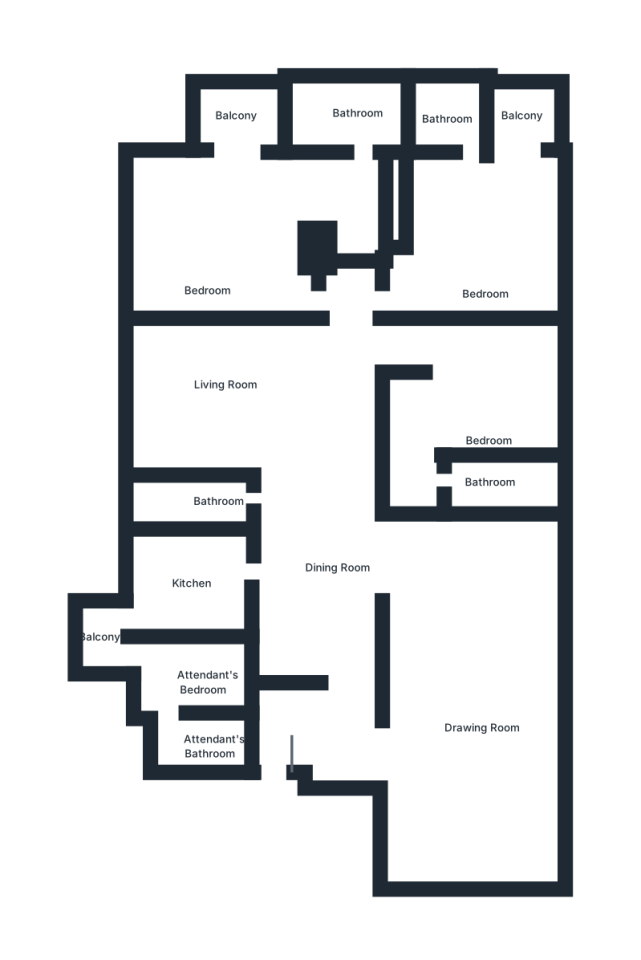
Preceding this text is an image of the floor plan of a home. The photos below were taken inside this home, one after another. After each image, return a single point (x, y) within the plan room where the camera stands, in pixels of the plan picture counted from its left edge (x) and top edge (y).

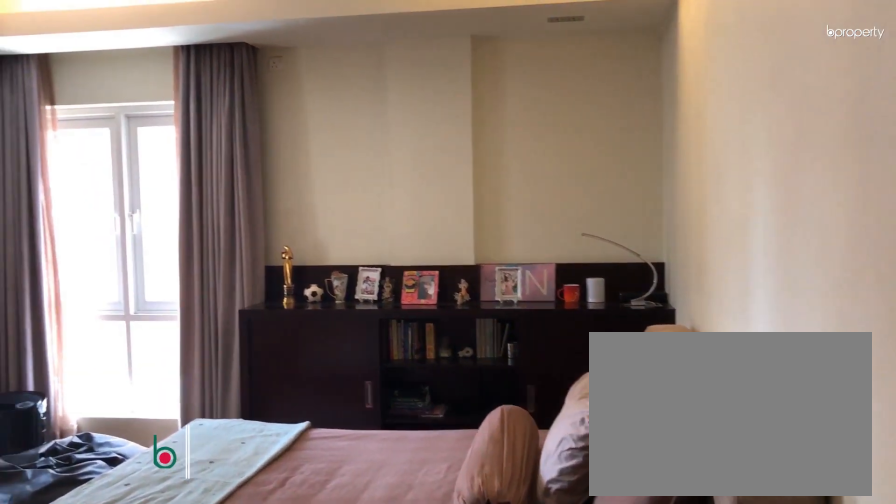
(480, 228)
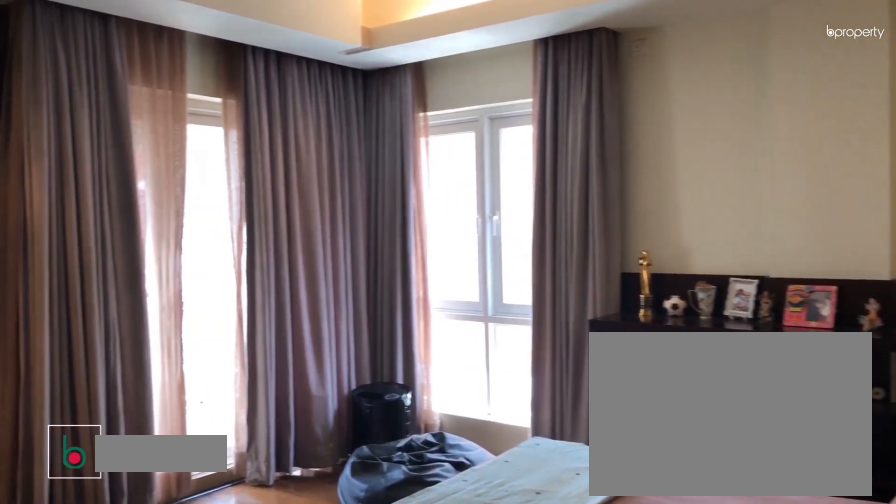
(480, 228)
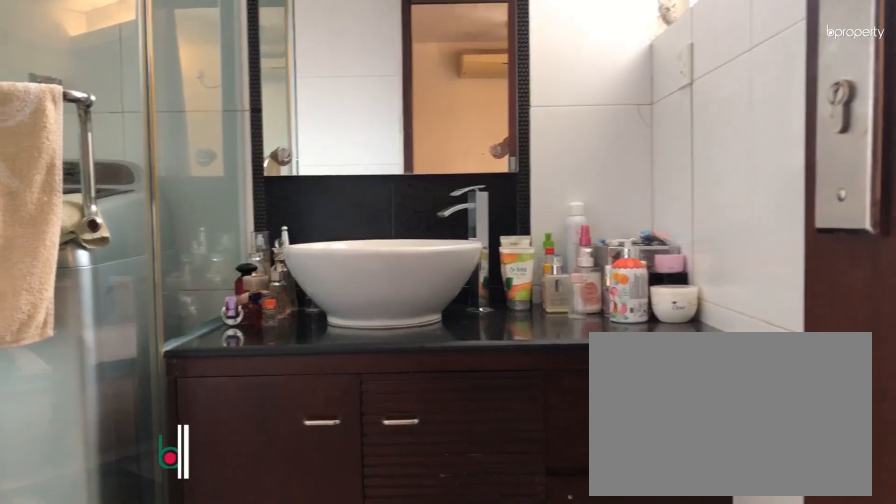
(456, 116)
